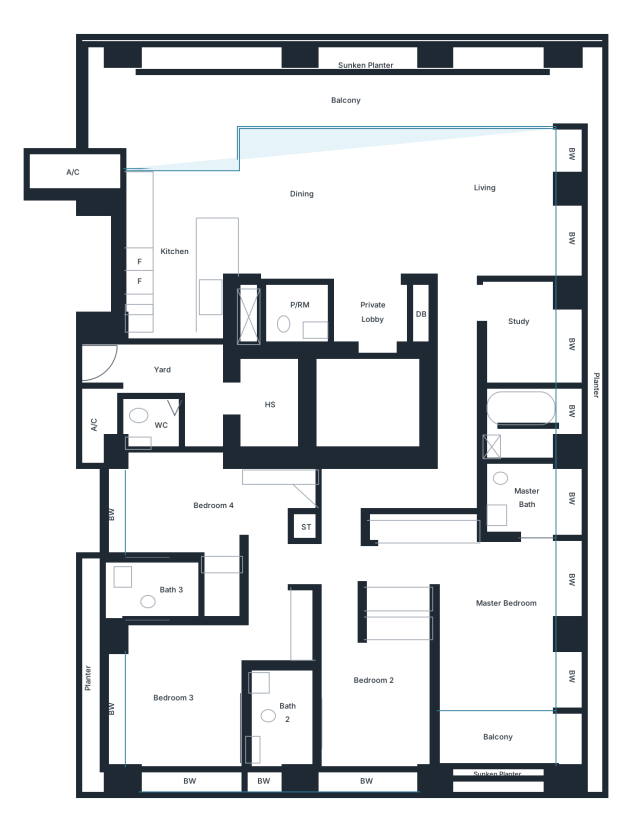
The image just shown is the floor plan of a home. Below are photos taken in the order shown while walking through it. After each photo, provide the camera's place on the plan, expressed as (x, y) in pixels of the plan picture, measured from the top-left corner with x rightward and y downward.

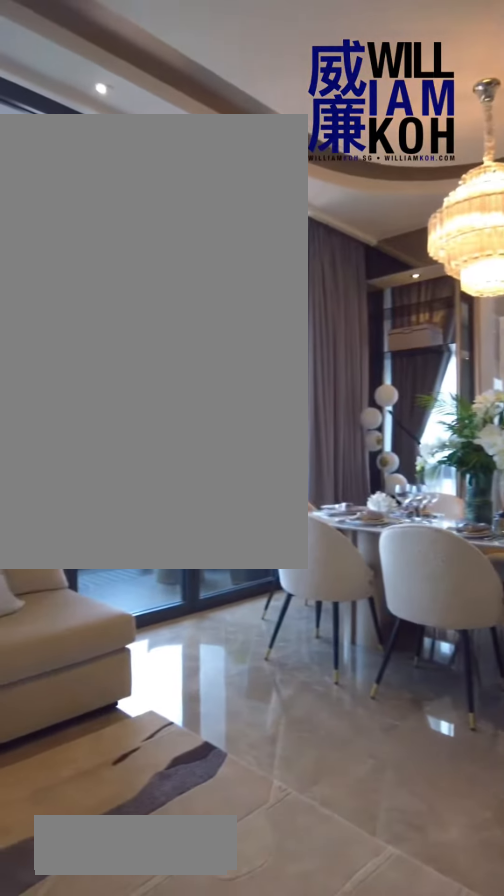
(374, 249)
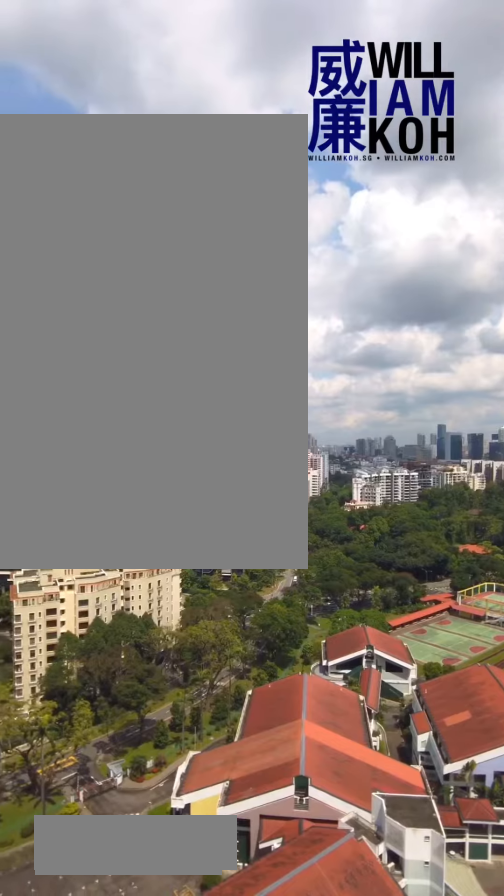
(219, 79)
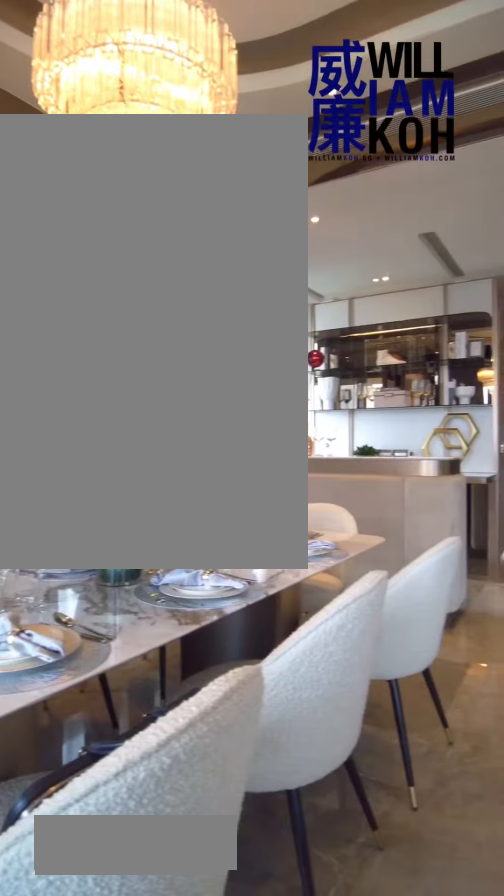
(489, 158)
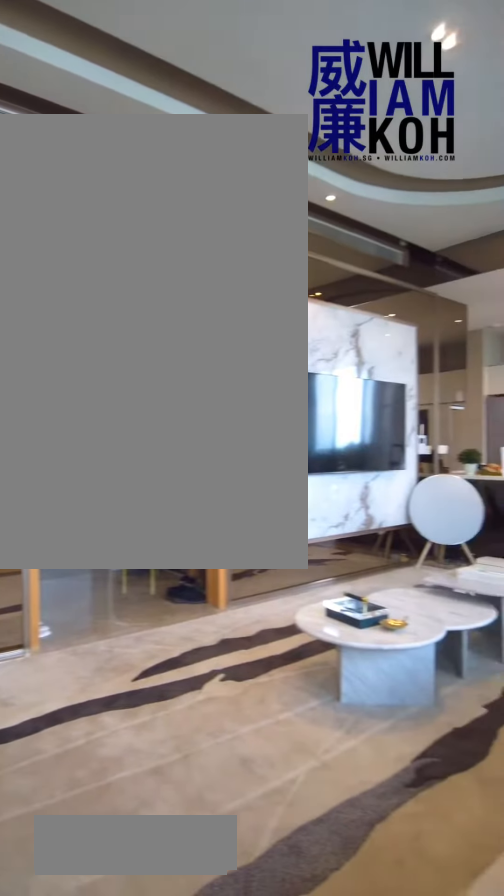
(489, 158)
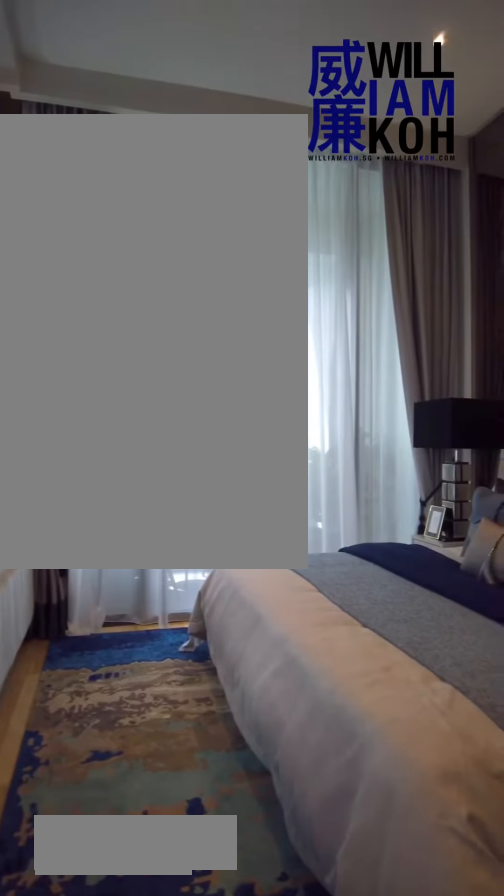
(541, 564)
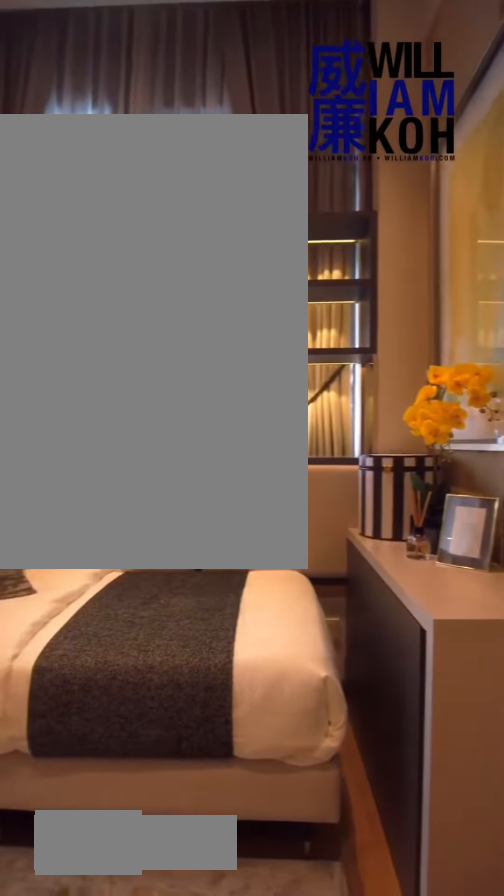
(225, 515)
